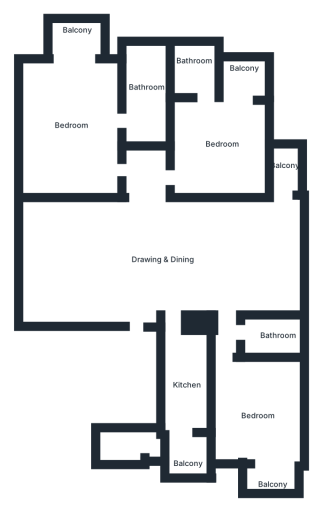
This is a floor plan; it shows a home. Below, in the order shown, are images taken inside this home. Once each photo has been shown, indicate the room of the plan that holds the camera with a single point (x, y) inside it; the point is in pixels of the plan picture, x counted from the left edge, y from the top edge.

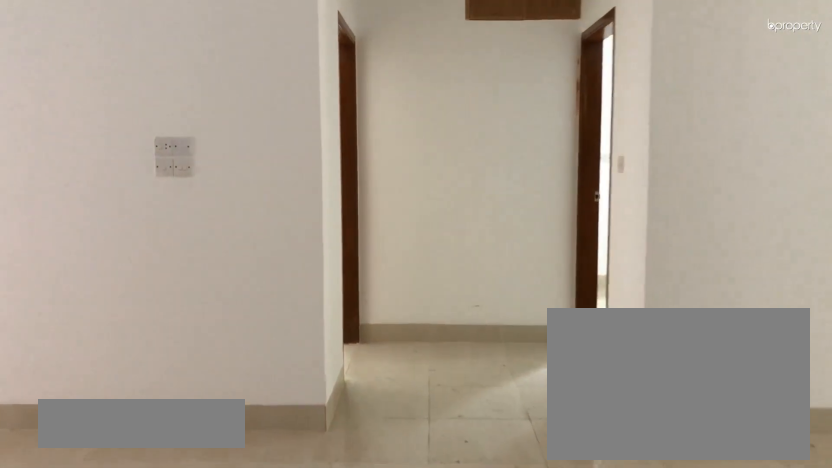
(115, 267)
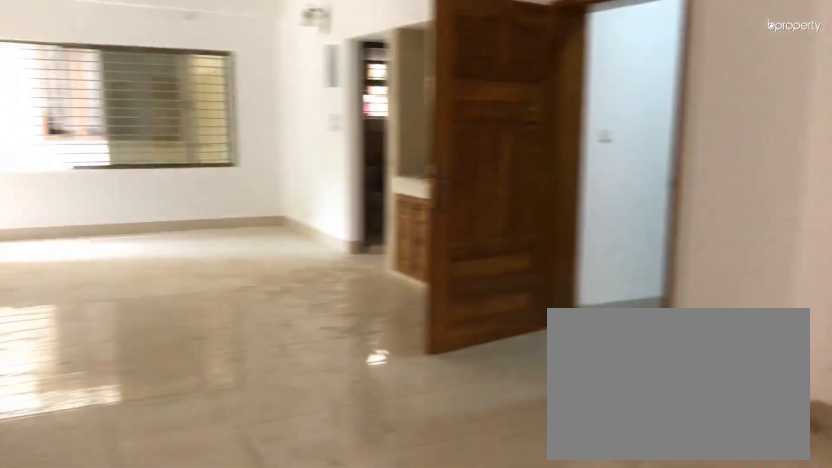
(73, 259)
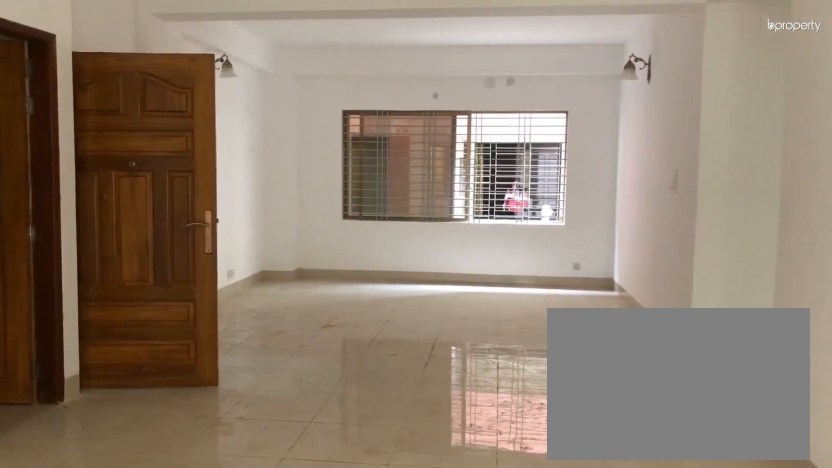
(183, 259)
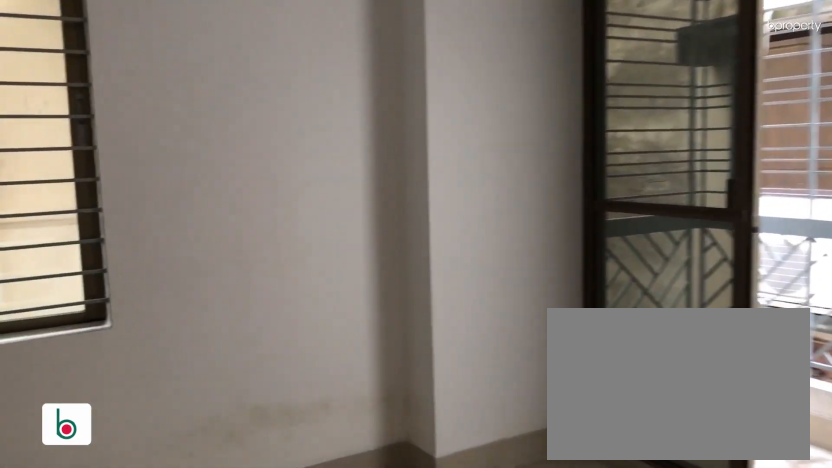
(262, 417)
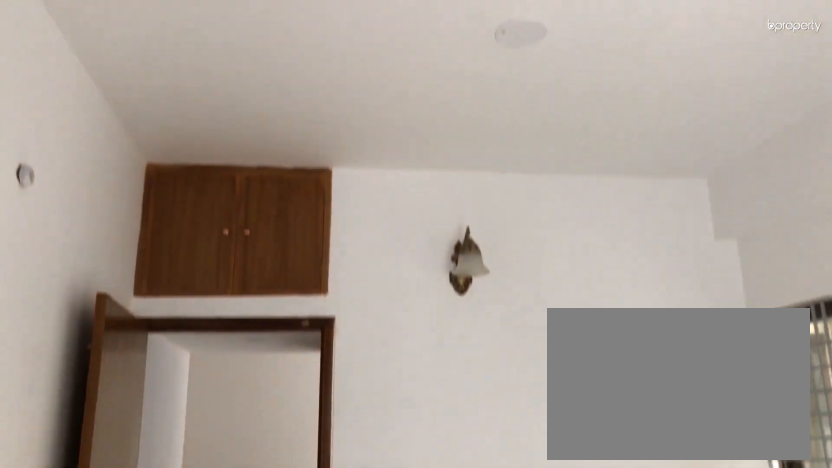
(262, 417)
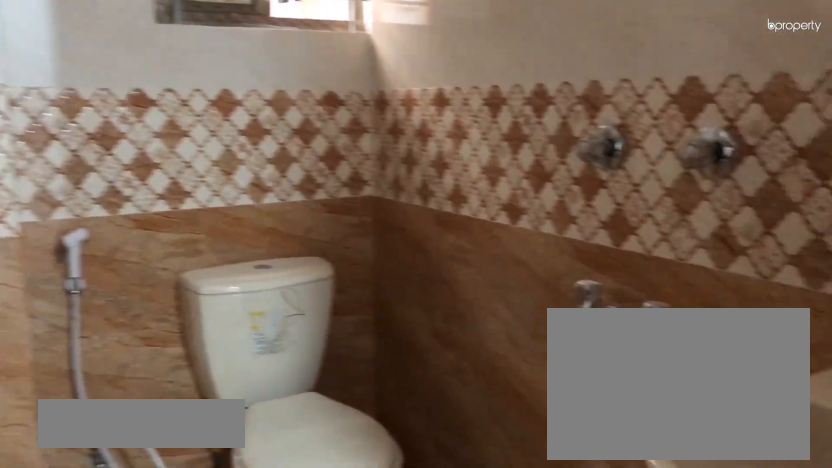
(266, 332)
